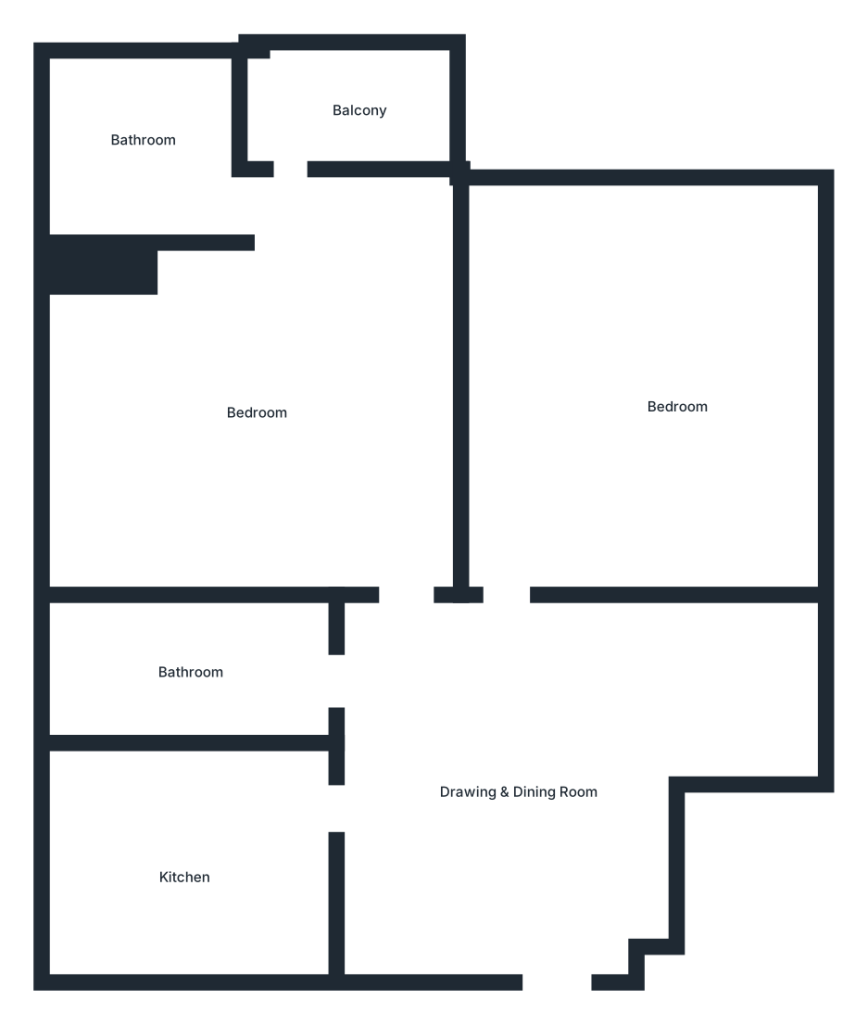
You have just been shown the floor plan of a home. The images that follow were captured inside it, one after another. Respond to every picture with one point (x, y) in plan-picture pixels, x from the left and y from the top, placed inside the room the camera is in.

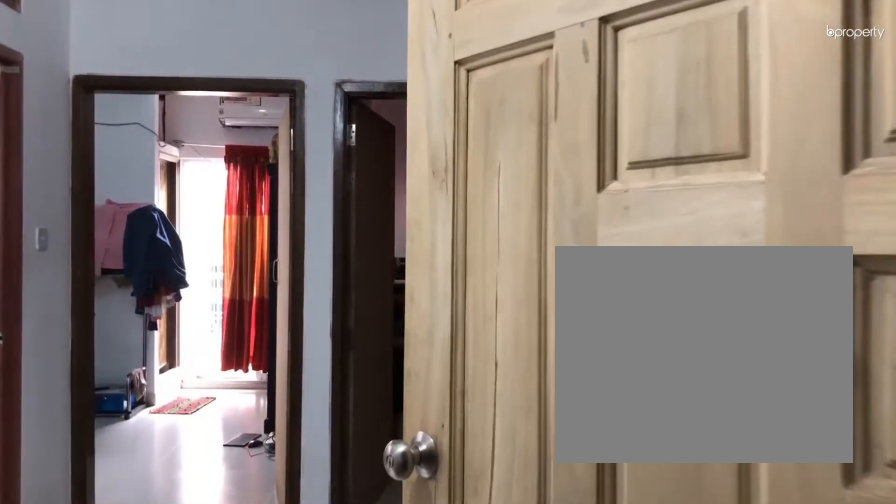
(561, 951)
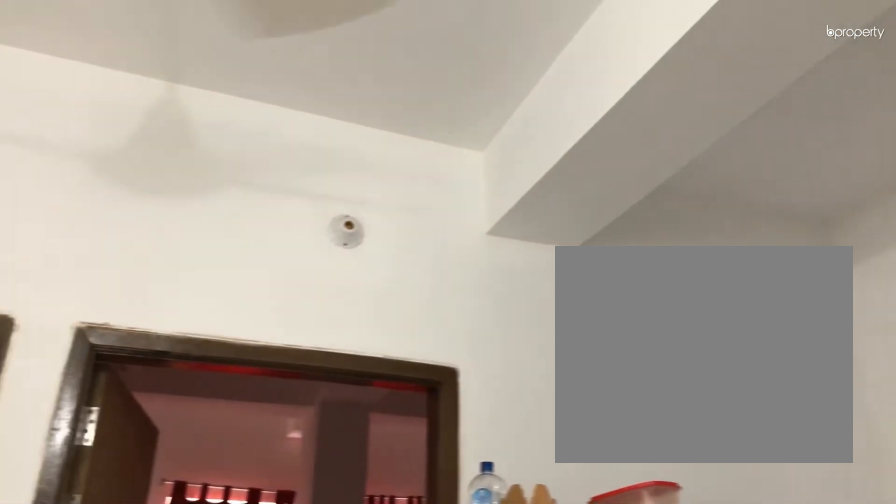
(507, 751)
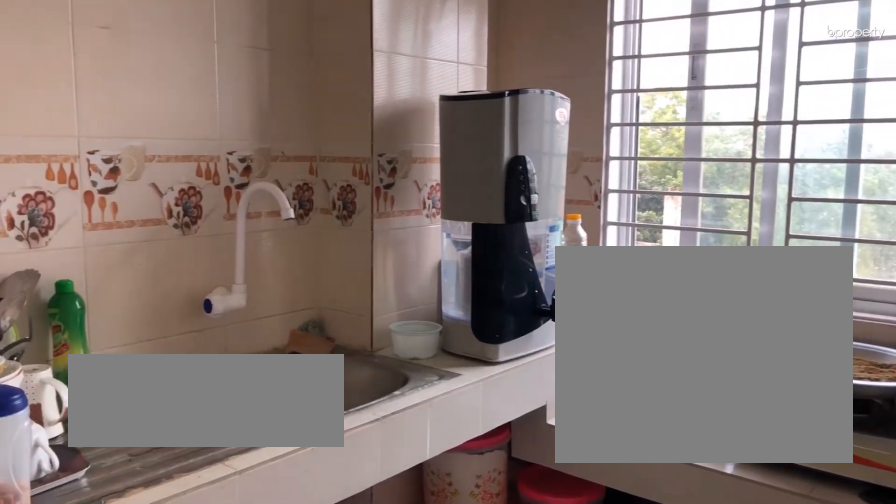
(175, 849)
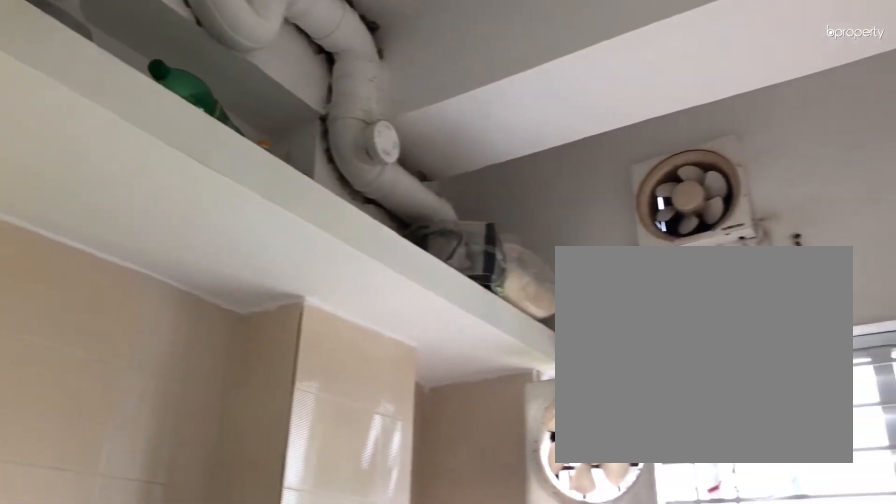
(175, 849)
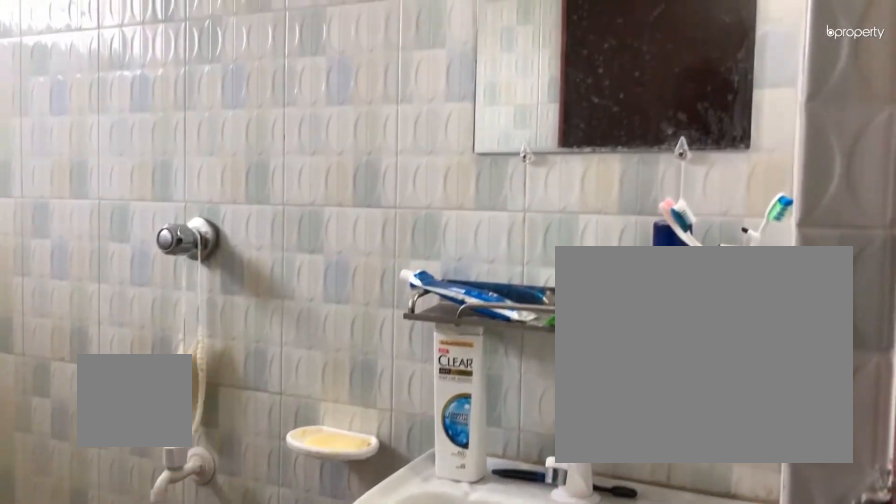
(205, 667)
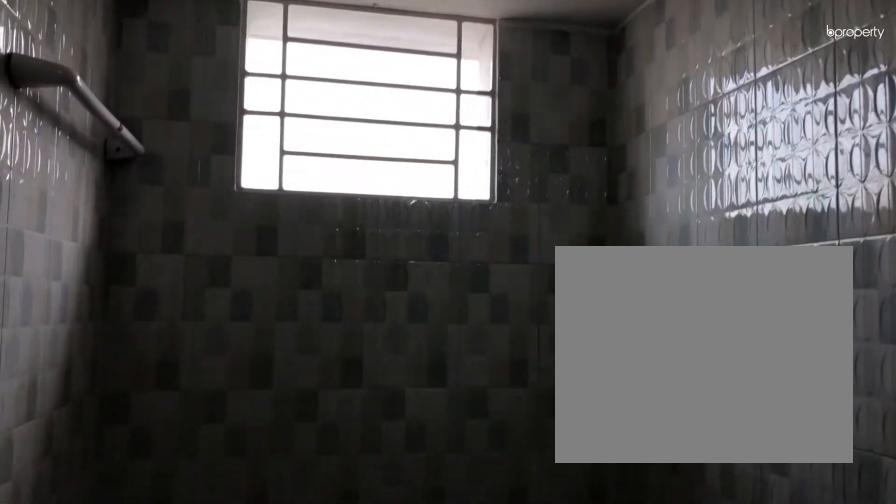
(205, 667)
